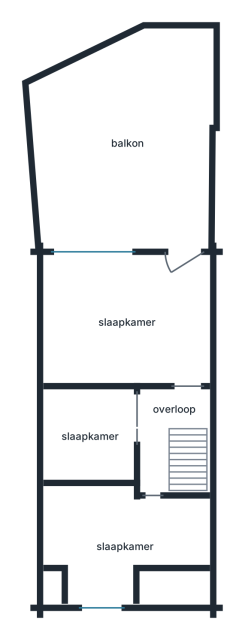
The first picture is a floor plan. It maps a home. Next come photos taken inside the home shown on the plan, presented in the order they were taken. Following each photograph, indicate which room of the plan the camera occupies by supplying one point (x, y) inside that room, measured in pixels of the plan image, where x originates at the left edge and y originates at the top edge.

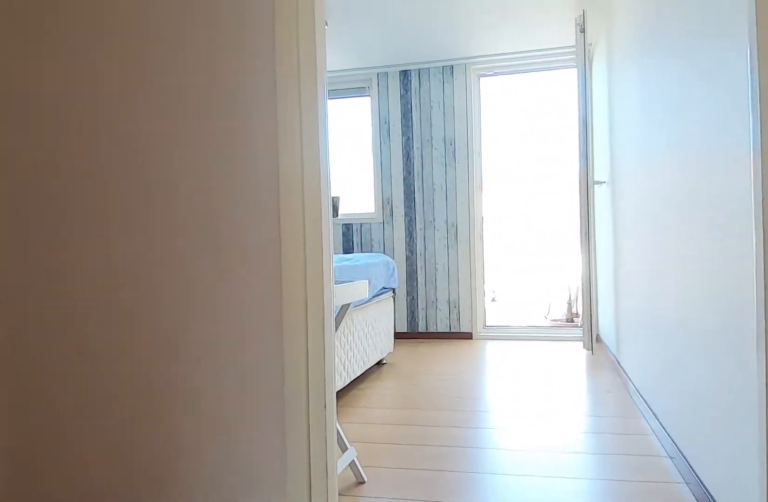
(164, 429)
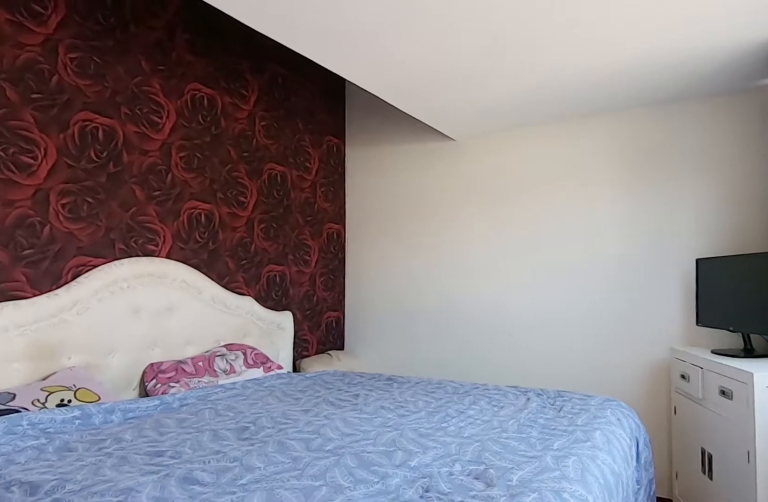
(127, 321)
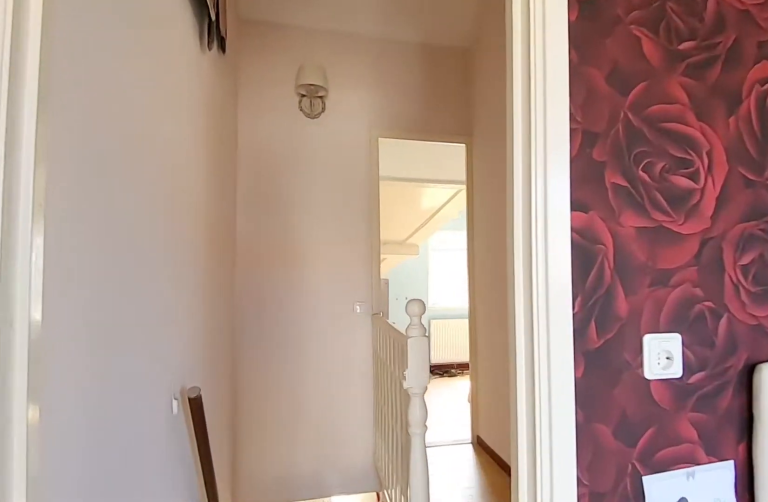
(127, 321)
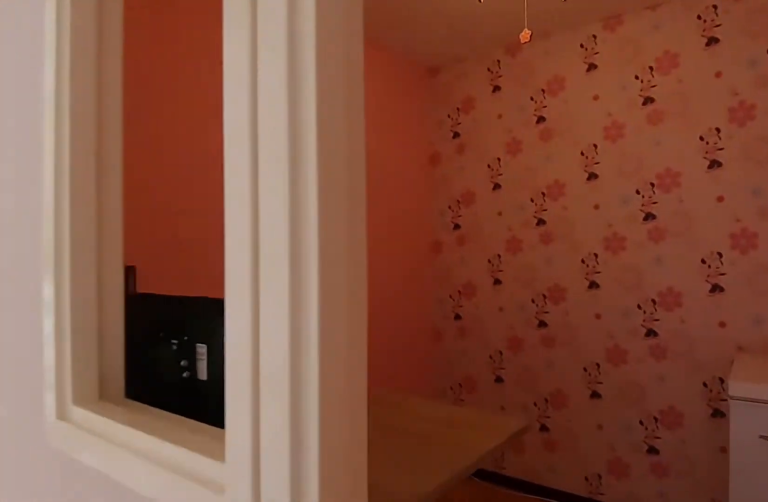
(164, 429)
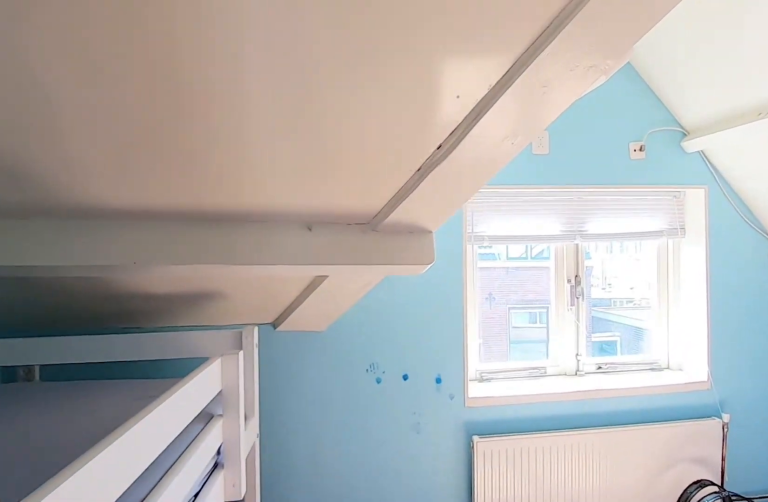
(120, 538)
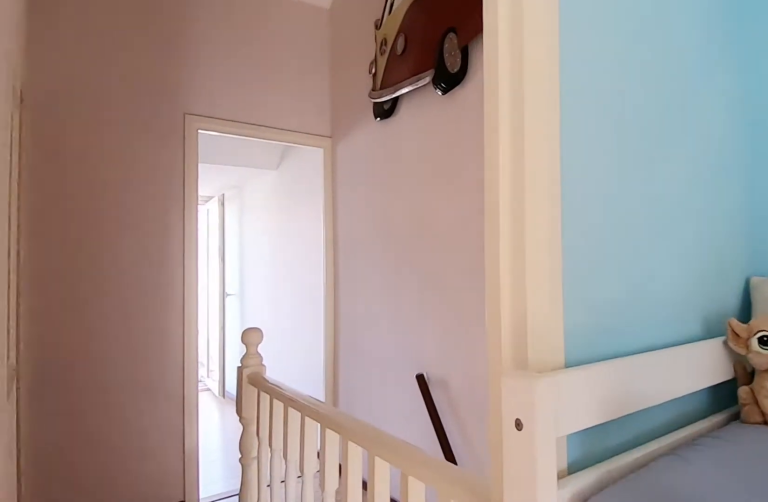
(120, 538)
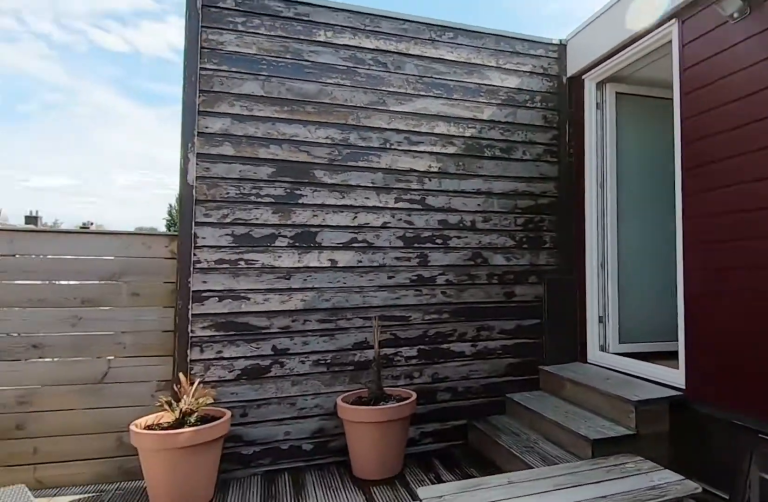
(125, 143)
